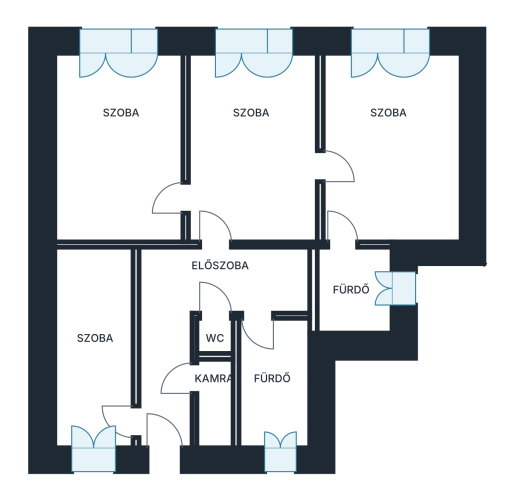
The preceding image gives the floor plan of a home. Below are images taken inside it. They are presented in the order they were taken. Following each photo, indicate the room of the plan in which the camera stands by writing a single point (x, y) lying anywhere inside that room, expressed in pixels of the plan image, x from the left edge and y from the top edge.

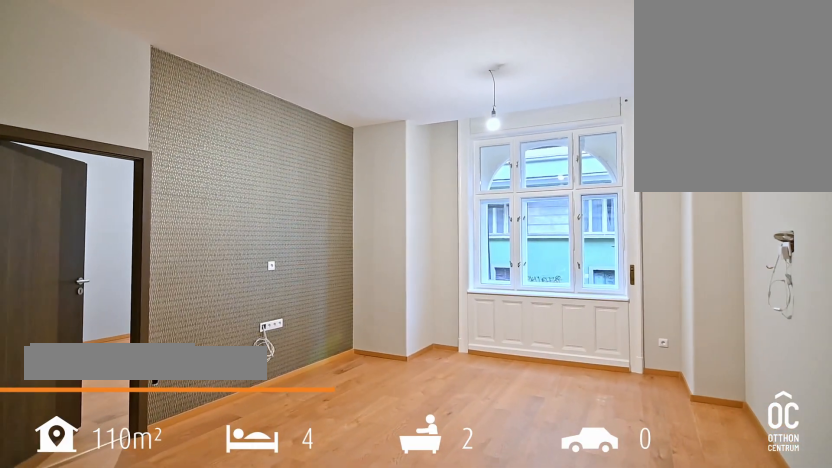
(252, 149)
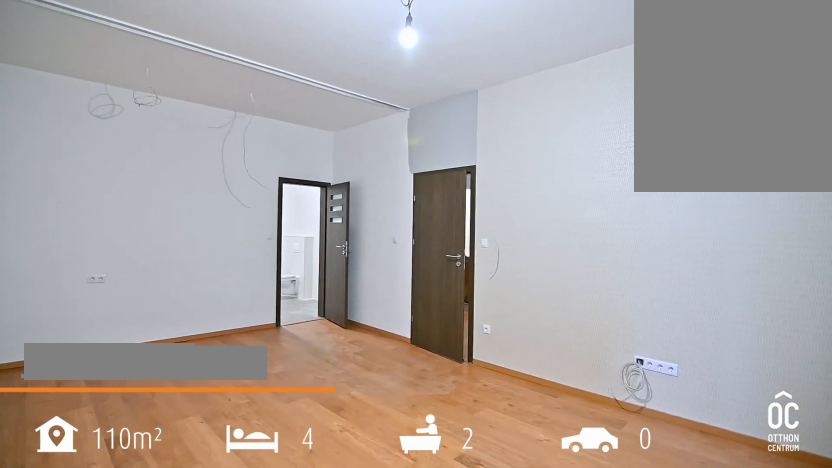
(392, 150)
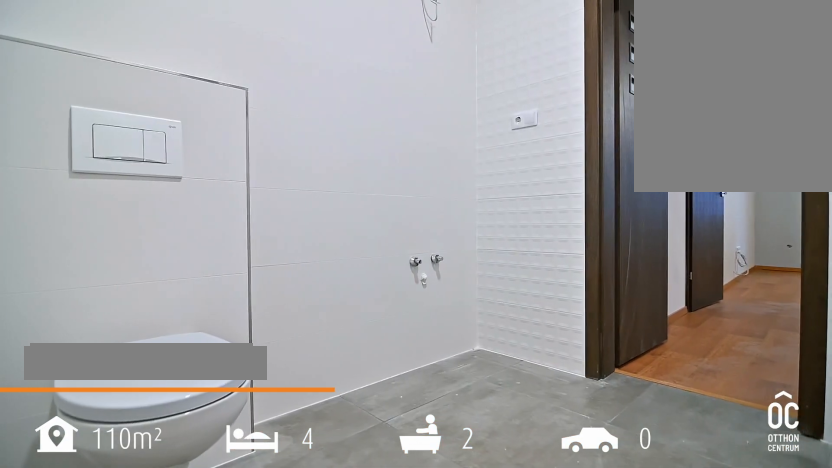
(348, 290)
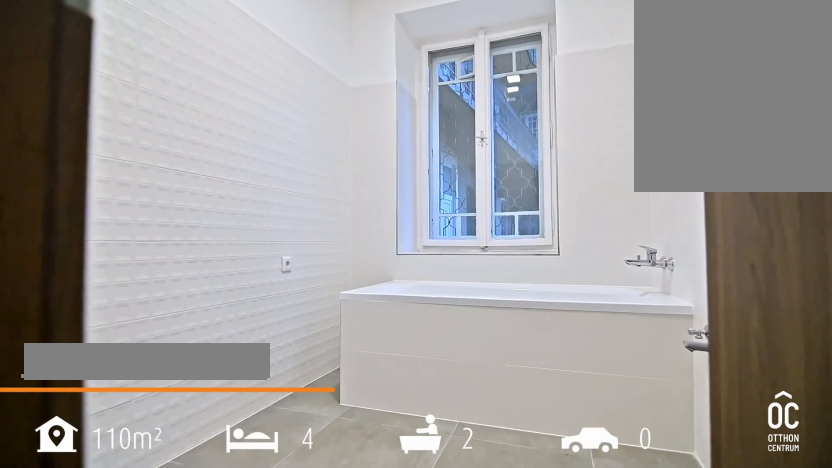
(269, 384)
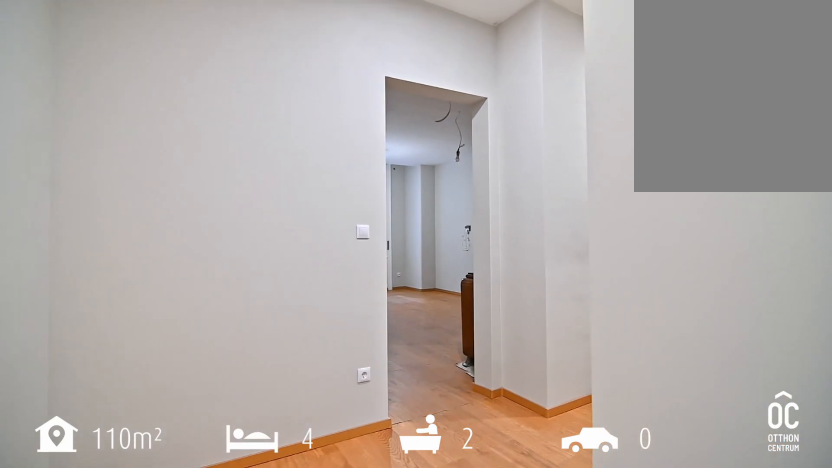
(169, 284)
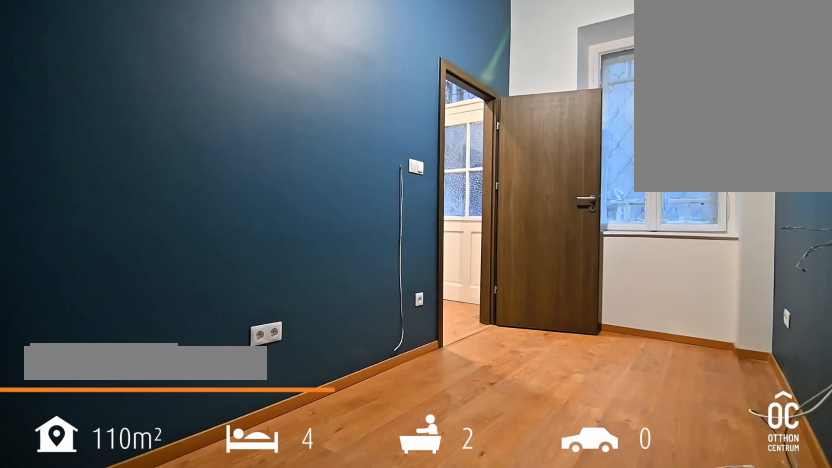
(93, 350)
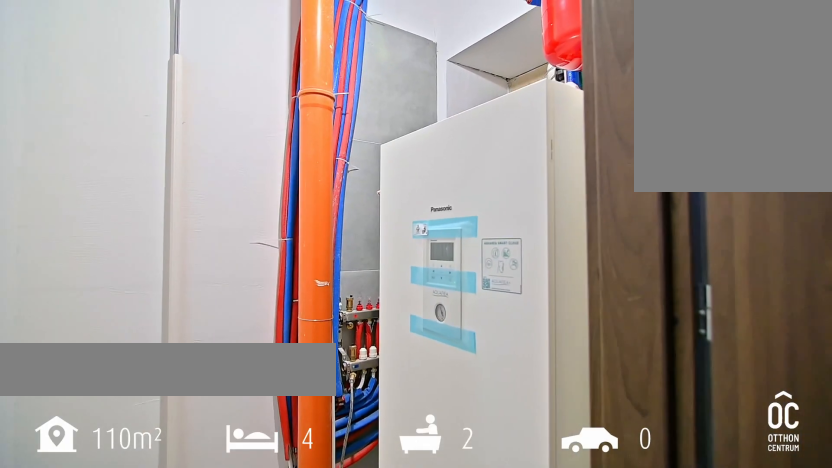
(215, 397)
